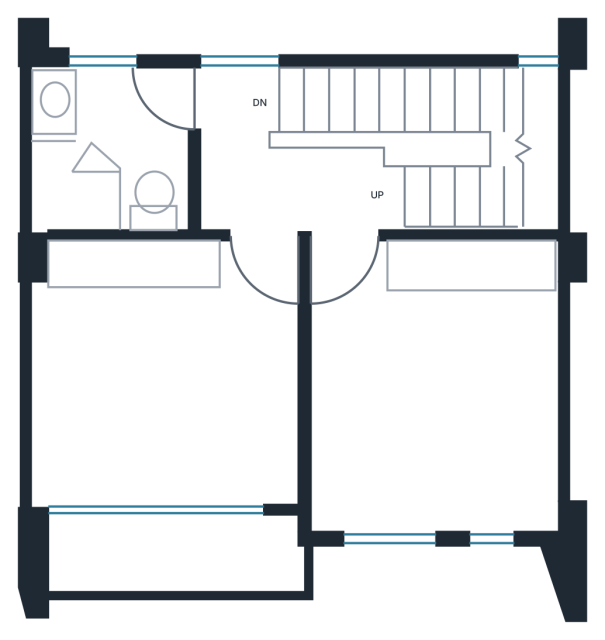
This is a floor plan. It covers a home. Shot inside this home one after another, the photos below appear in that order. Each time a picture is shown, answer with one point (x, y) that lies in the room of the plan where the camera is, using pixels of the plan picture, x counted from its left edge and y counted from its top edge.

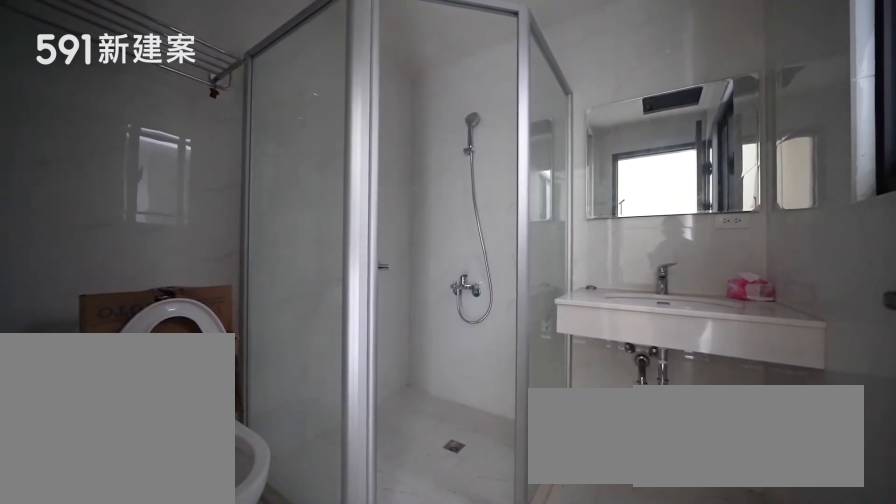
(106, 152)
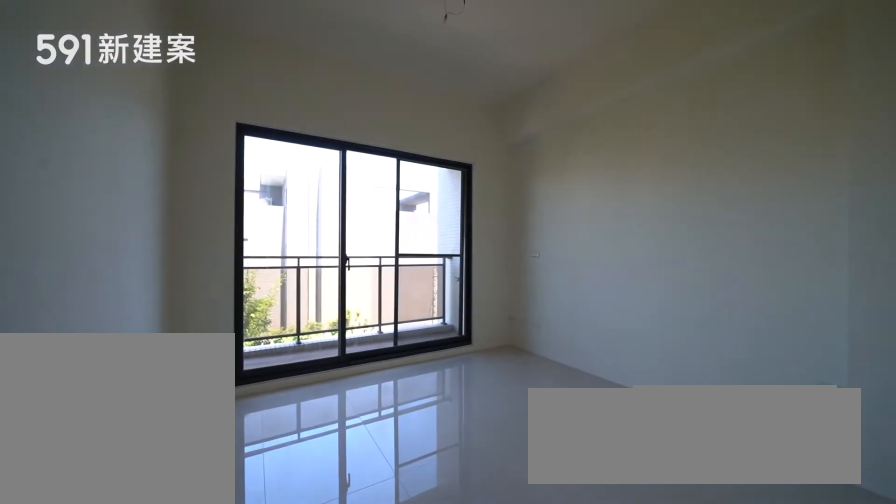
(165, 371)
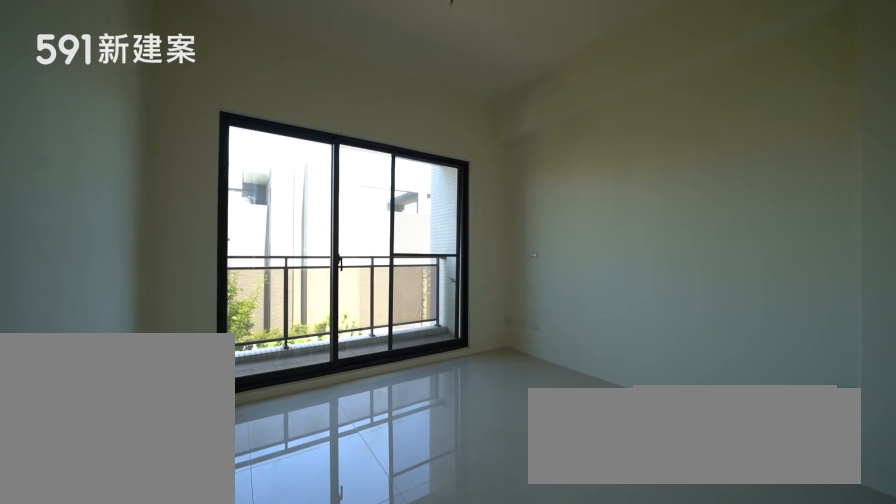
(165, 371)
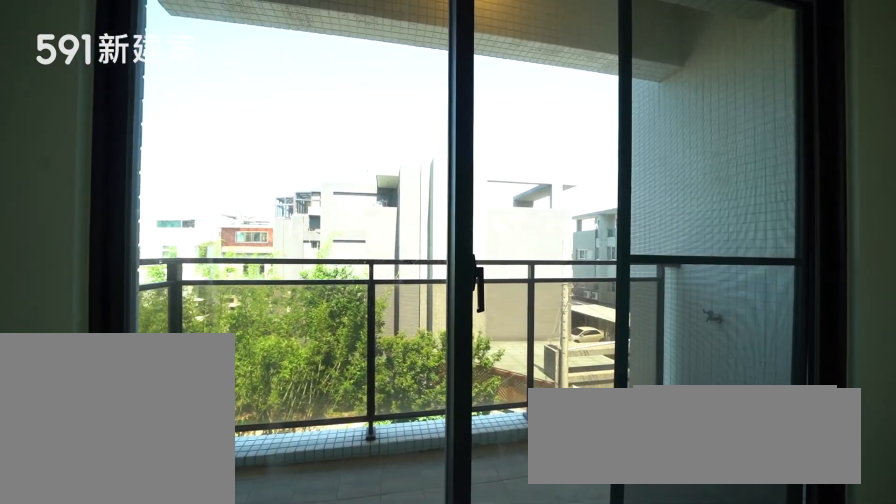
(173, 553)
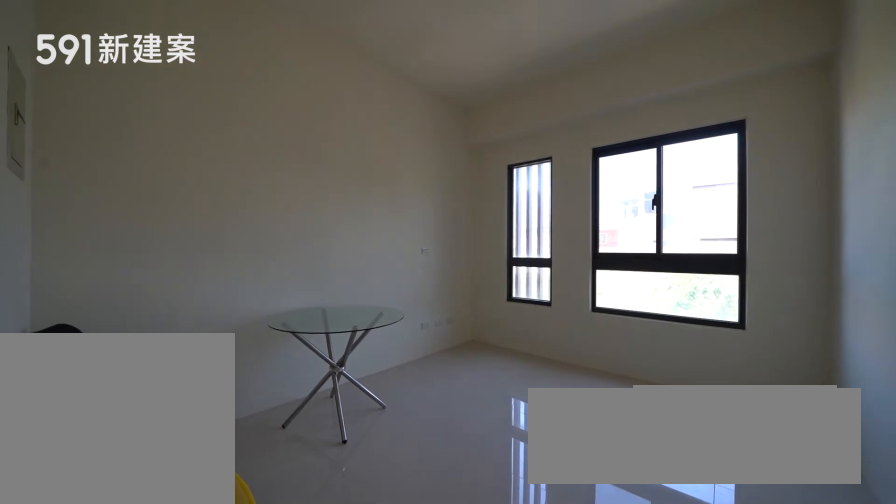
(436, 386)
